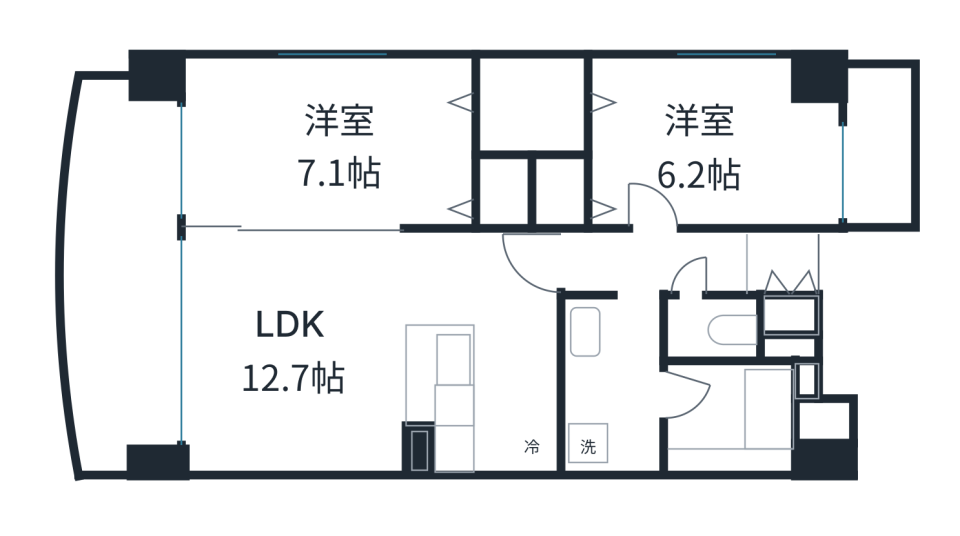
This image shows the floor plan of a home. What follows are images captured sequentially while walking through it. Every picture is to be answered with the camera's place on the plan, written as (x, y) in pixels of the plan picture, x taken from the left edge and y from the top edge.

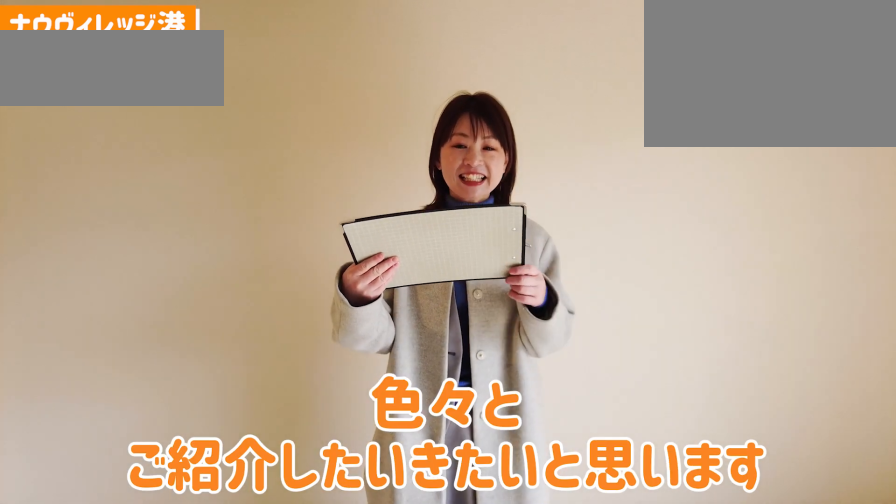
(310, 436)
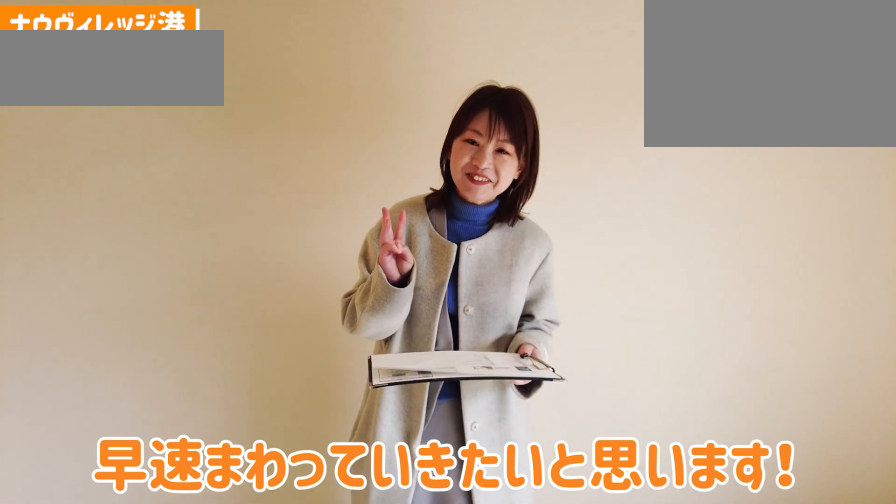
(310, 436)
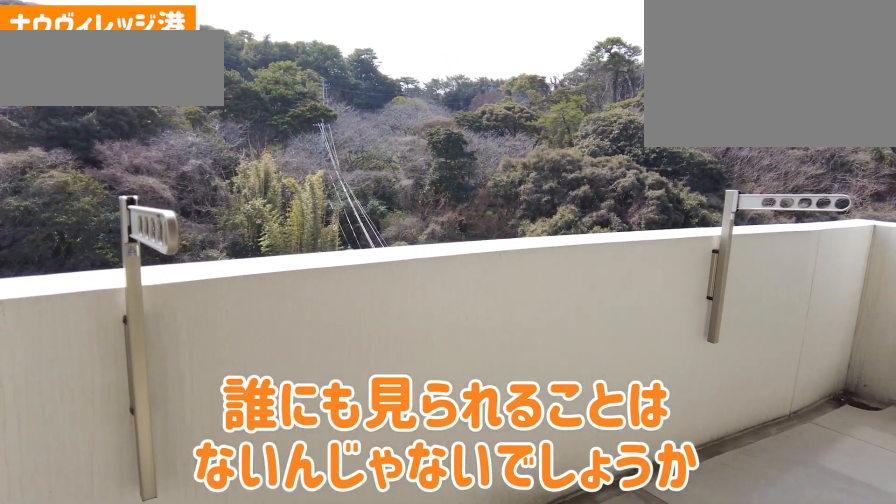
(132, 332)
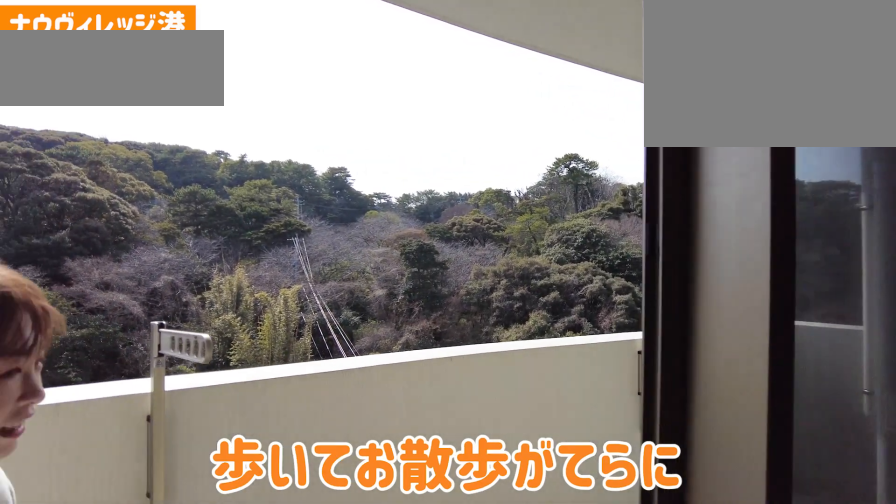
(132, 332)
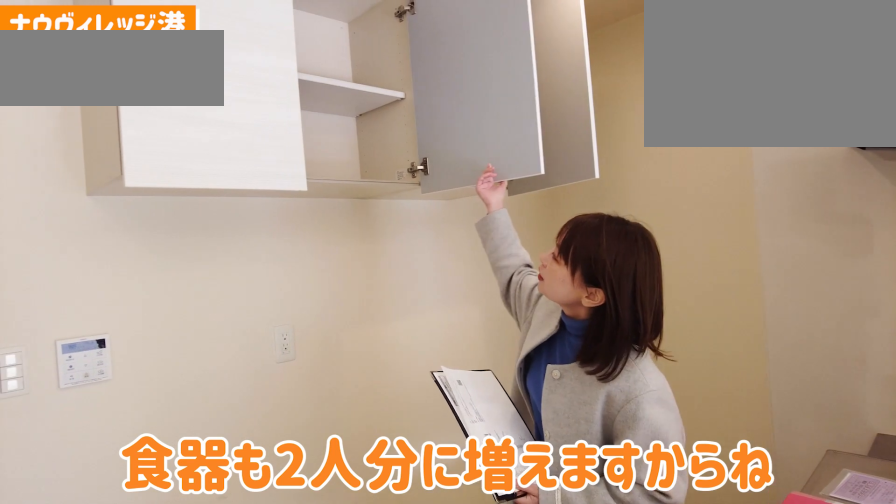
(509, 373)
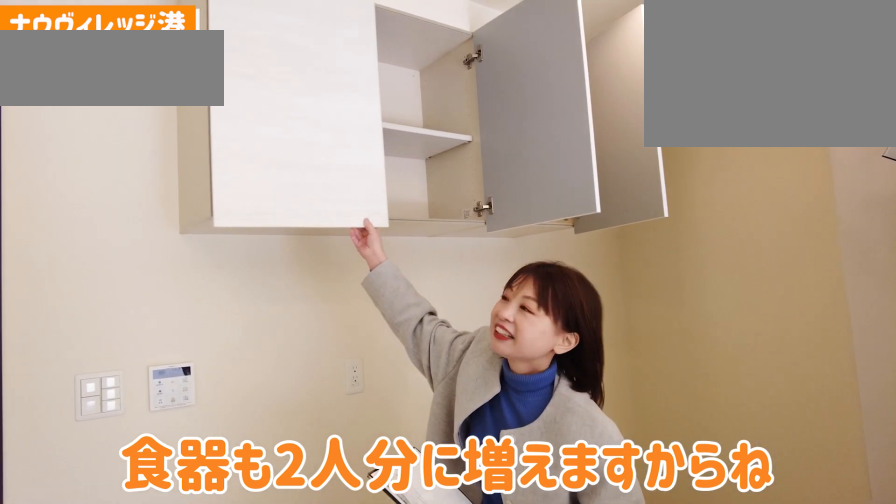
(510, 373)
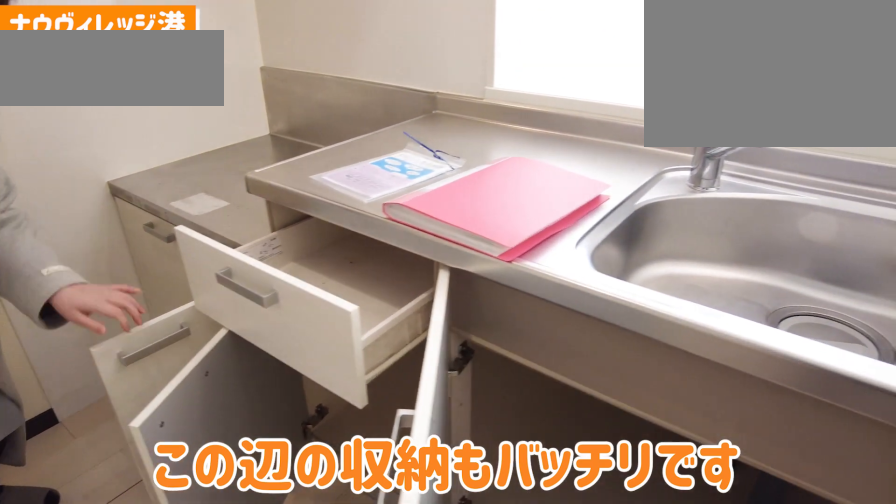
(510, 375)
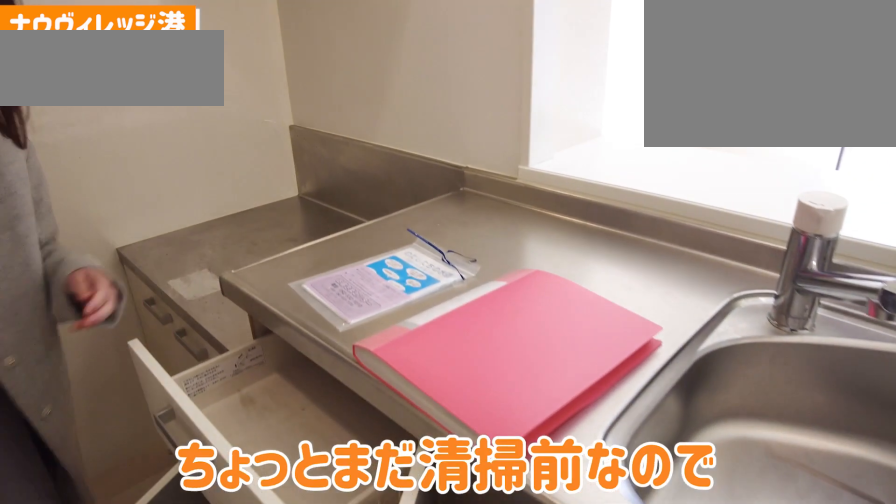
(510, 373)
